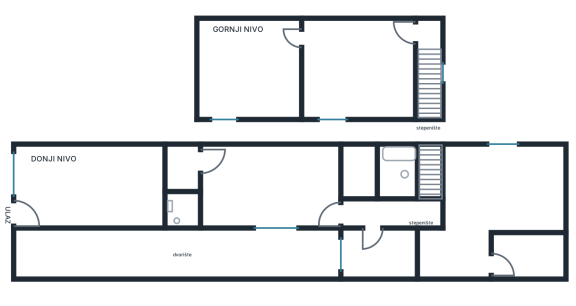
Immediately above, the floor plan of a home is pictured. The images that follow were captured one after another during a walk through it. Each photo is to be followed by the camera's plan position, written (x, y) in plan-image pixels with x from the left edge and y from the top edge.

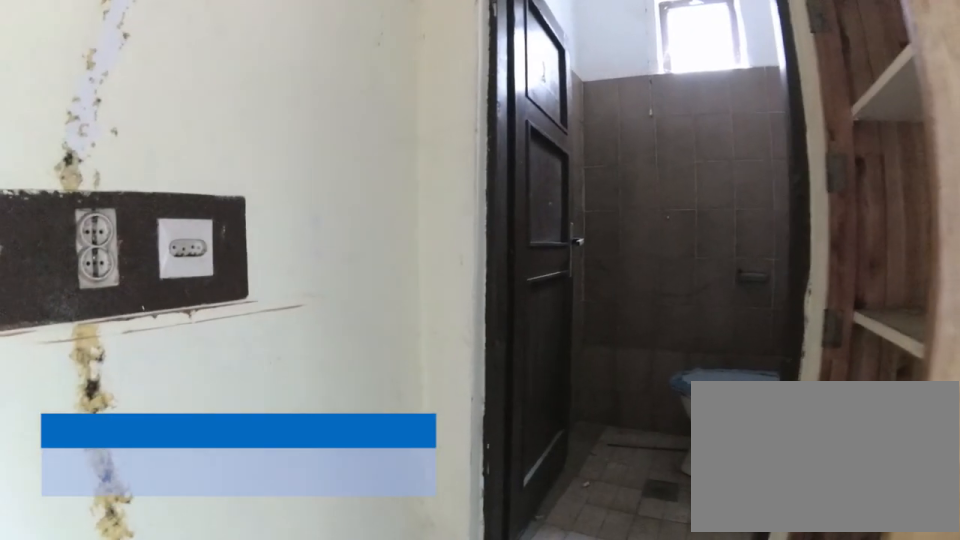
(183, 160)
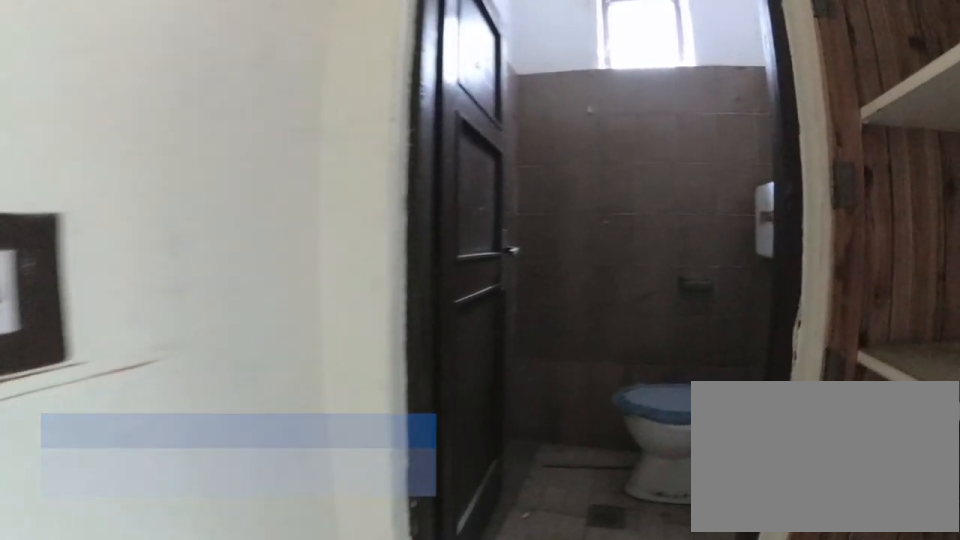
(183, 163)
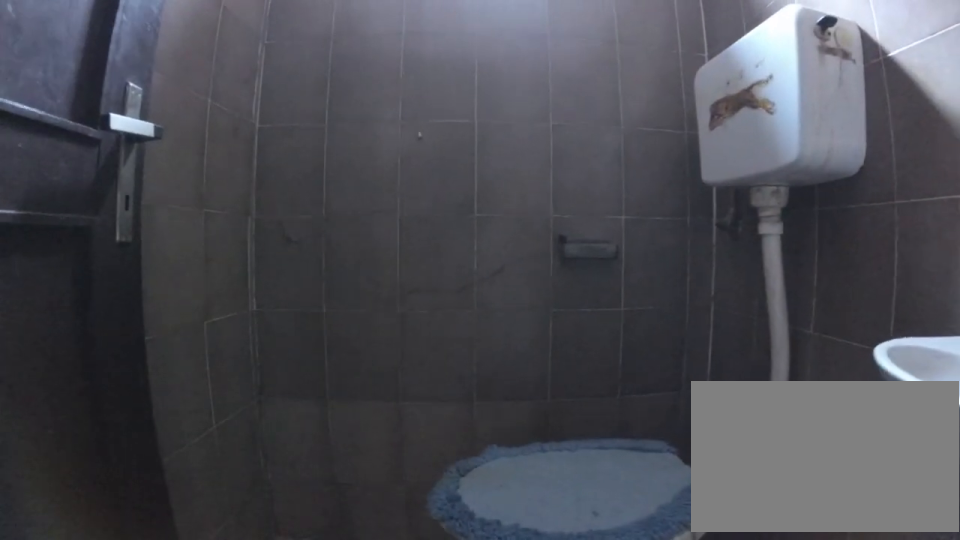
(183, 180)
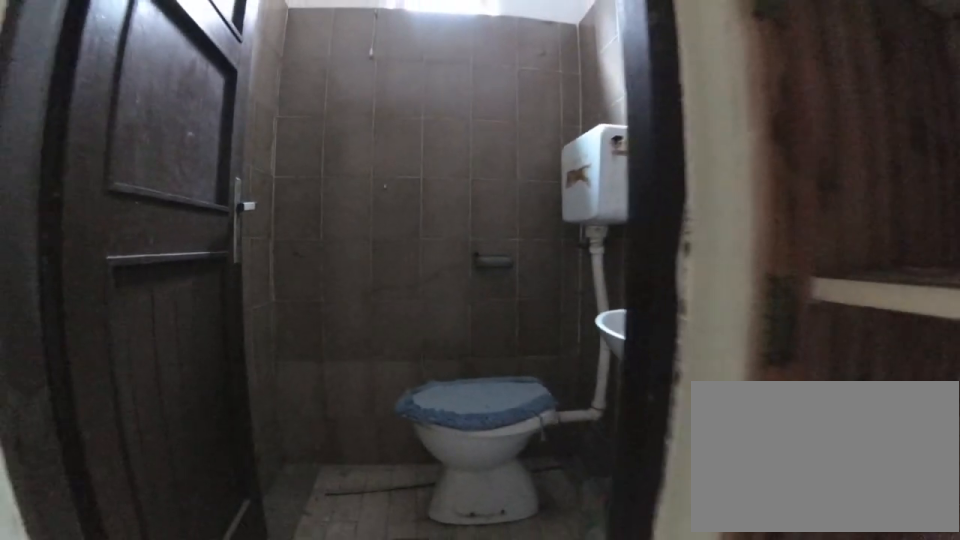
(183, 161)
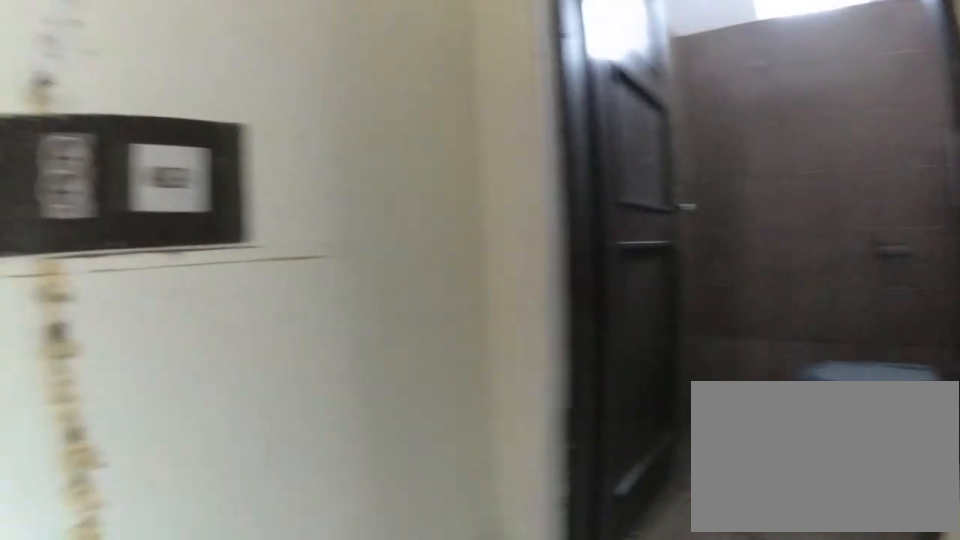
(179, 147)
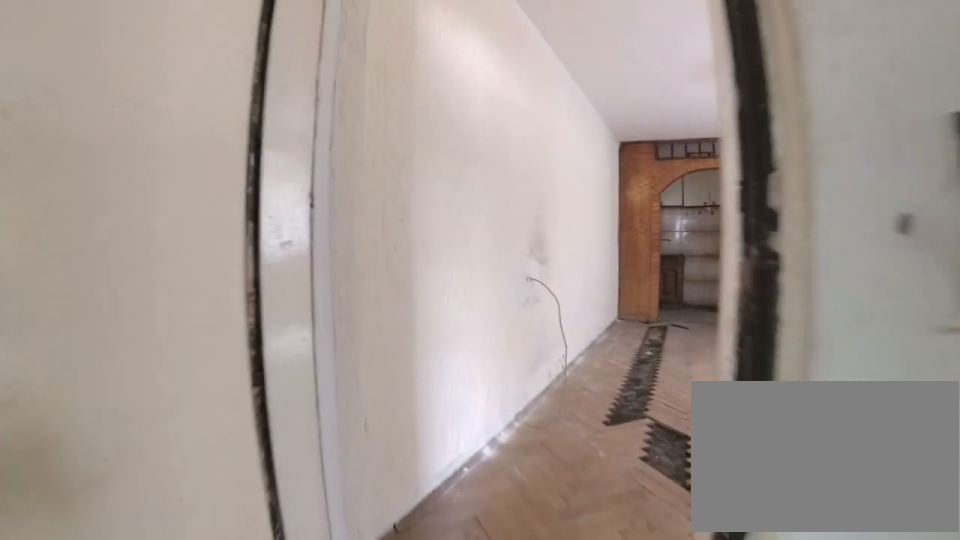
(168, 158)
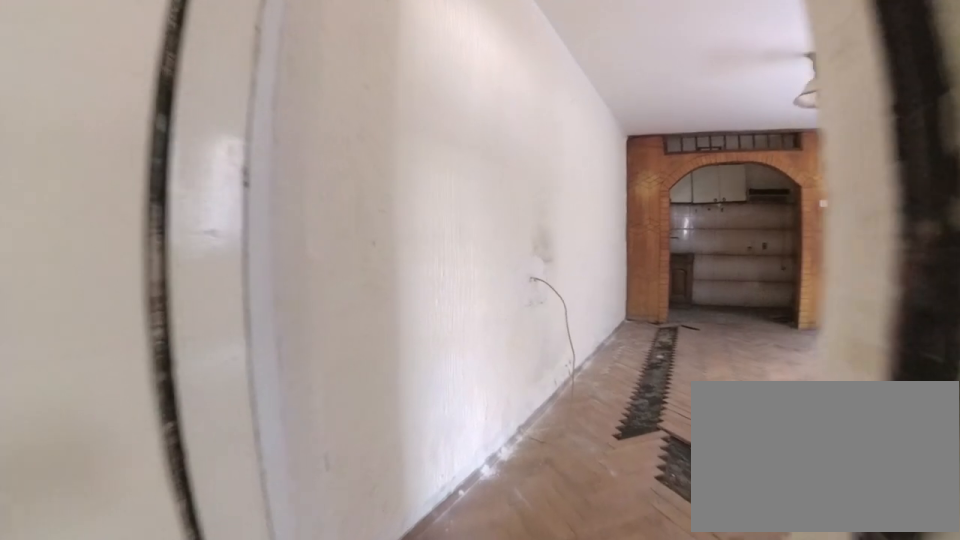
(167, 161)
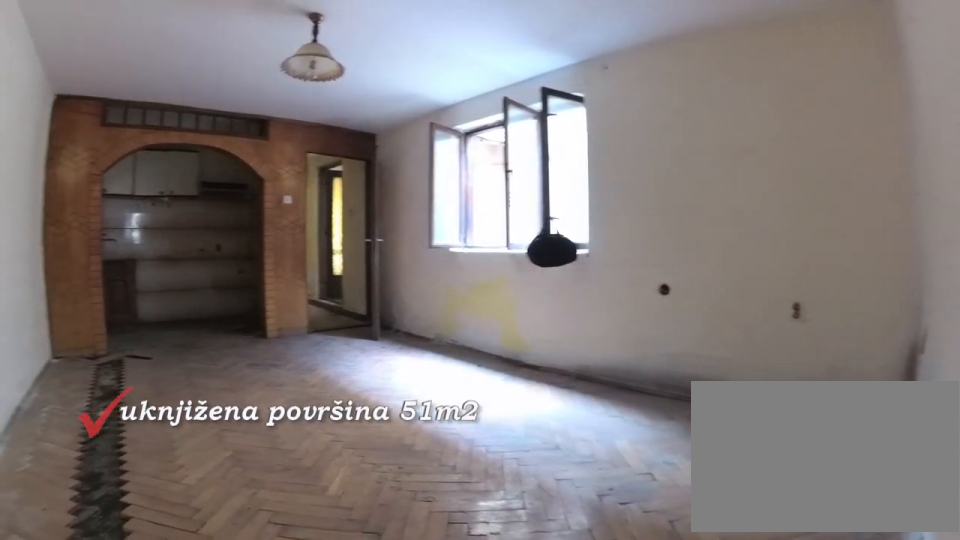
(196, 155)
